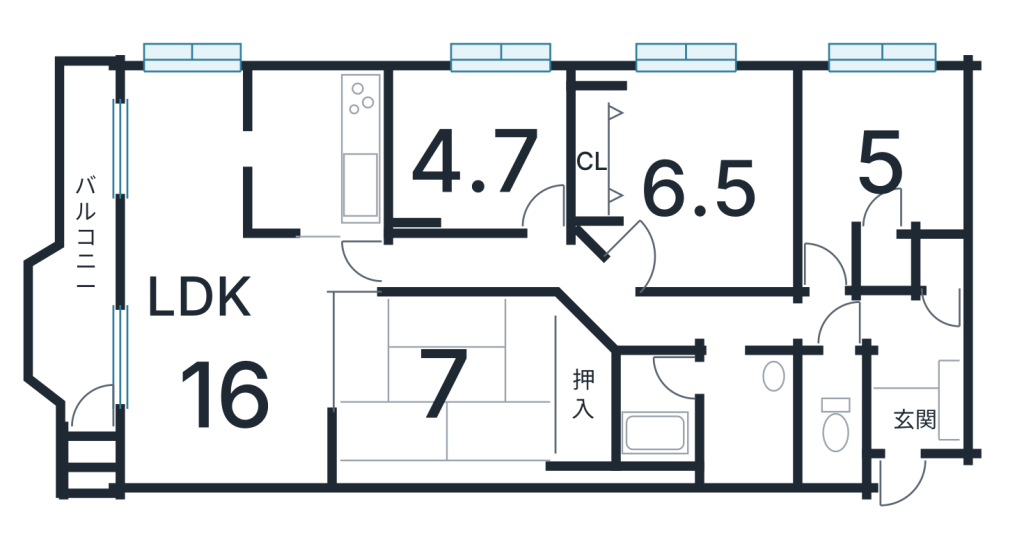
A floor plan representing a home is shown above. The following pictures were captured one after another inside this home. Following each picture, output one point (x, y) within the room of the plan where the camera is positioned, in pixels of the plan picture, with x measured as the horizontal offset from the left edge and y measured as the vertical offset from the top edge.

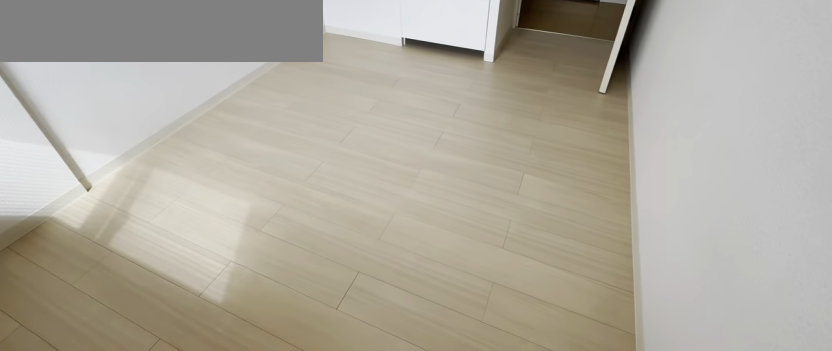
(872, 170)
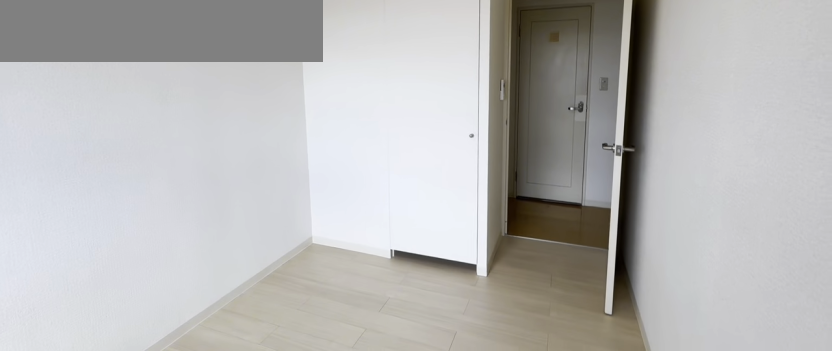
(872, 170)
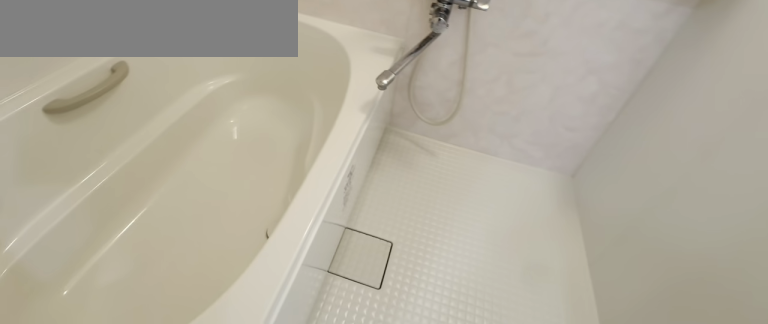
(650, 409)
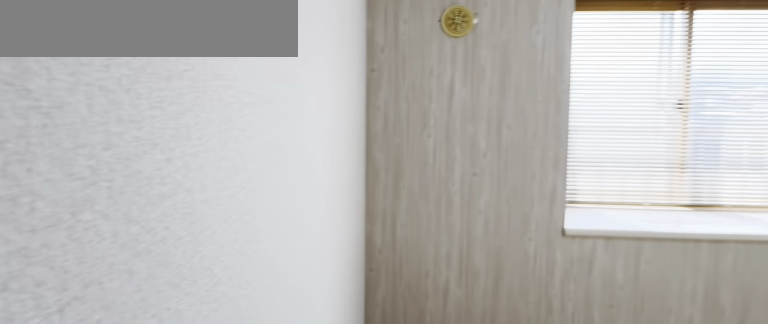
(476, 166)
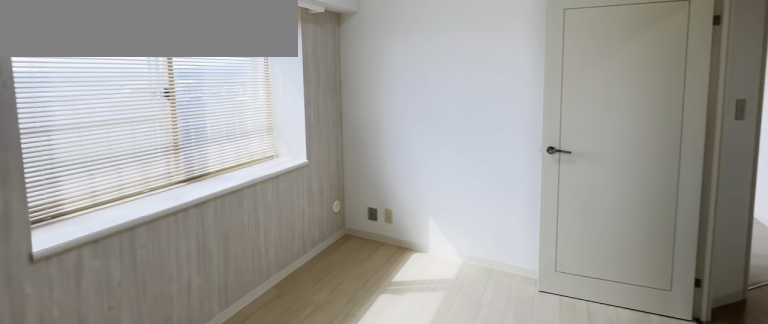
(476, 166)
